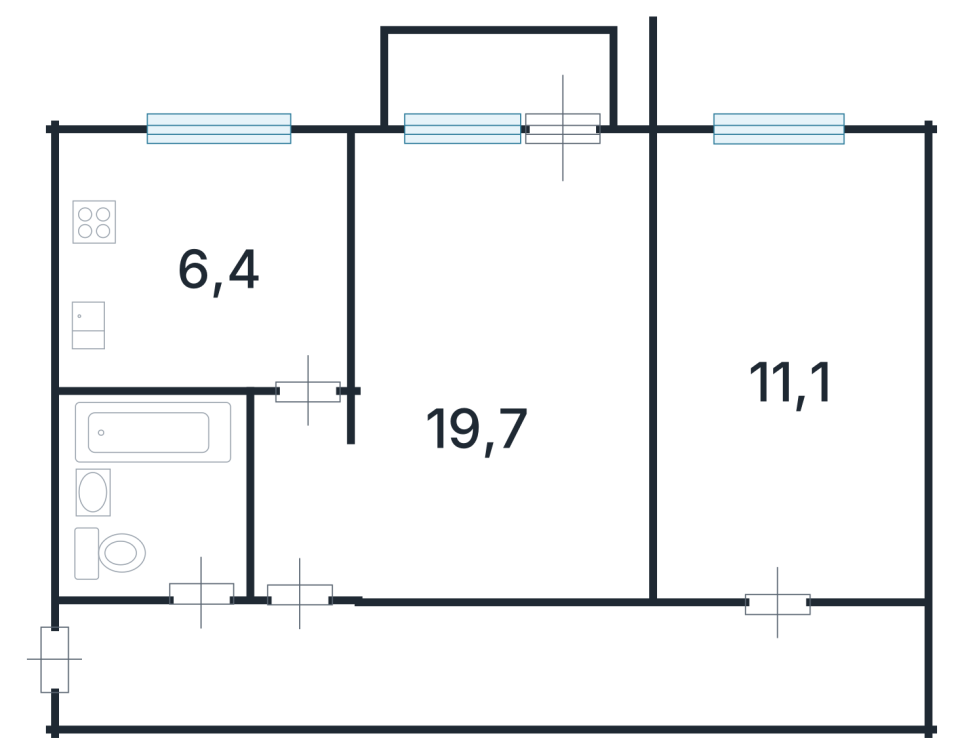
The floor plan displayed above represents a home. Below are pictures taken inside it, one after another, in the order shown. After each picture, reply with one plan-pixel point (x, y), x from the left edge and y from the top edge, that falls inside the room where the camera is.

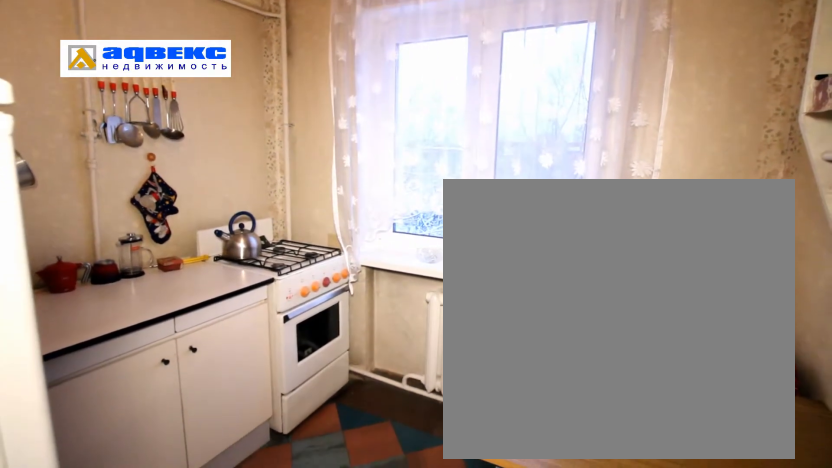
(148, 316)
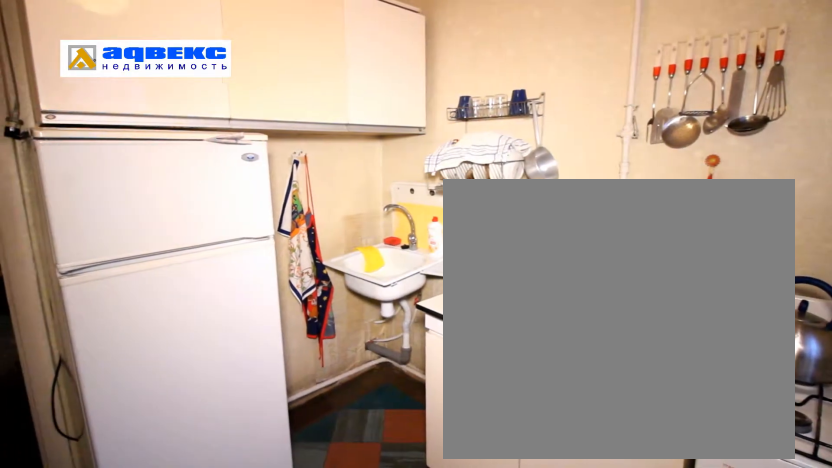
(148, 316)
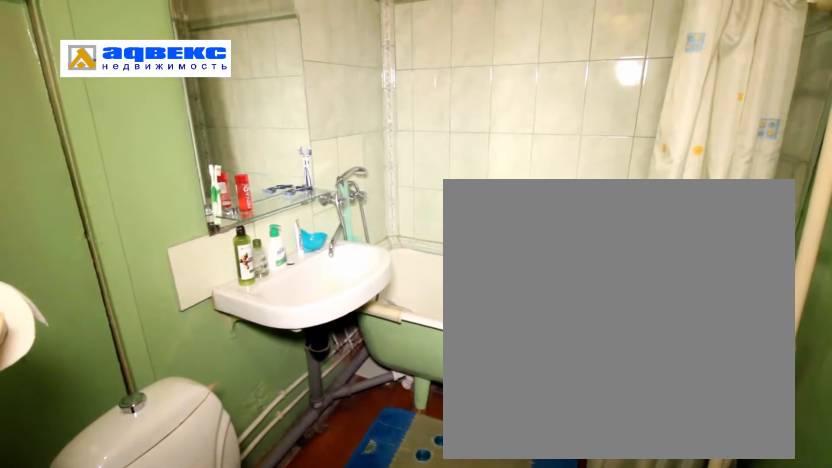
(165, 564)
